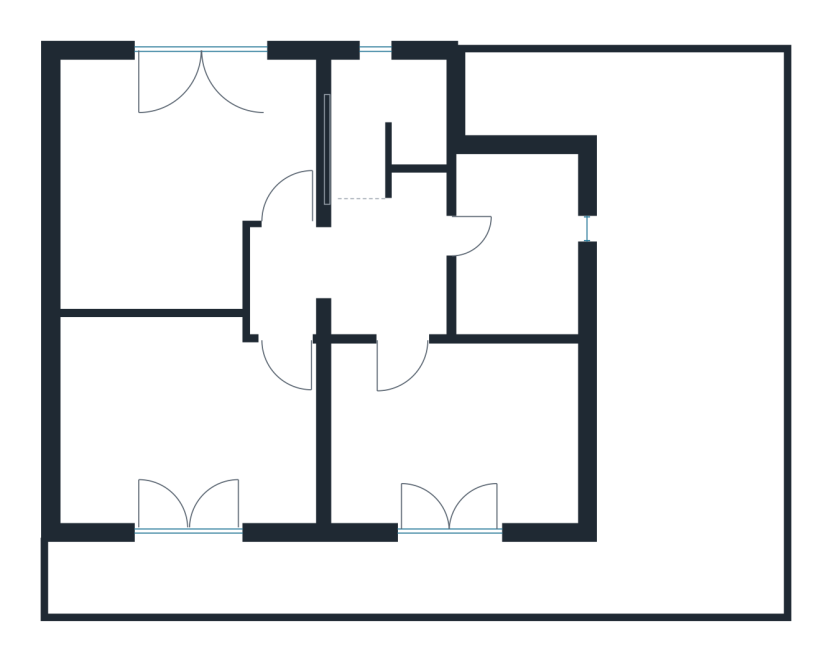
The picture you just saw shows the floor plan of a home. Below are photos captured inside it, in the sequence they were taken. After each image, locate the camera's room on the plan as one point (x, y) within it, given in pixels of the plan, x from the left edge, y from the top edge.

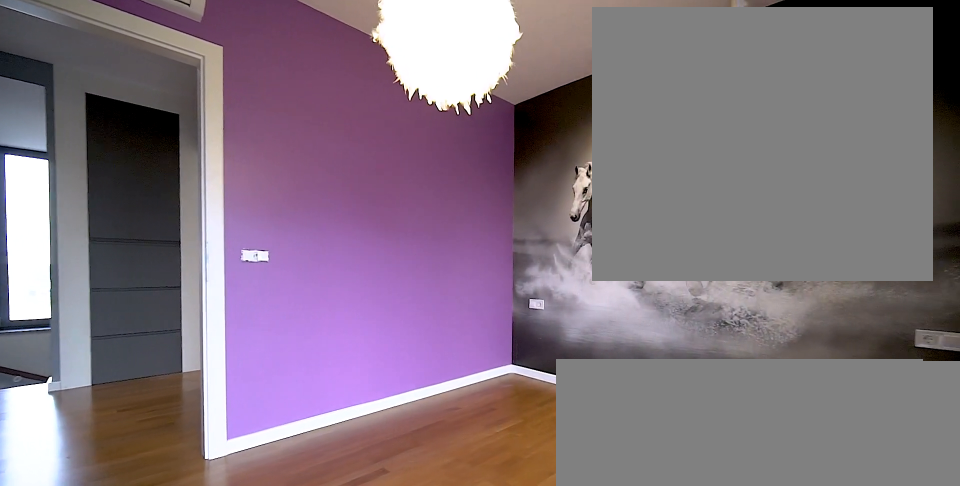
(451, 431)
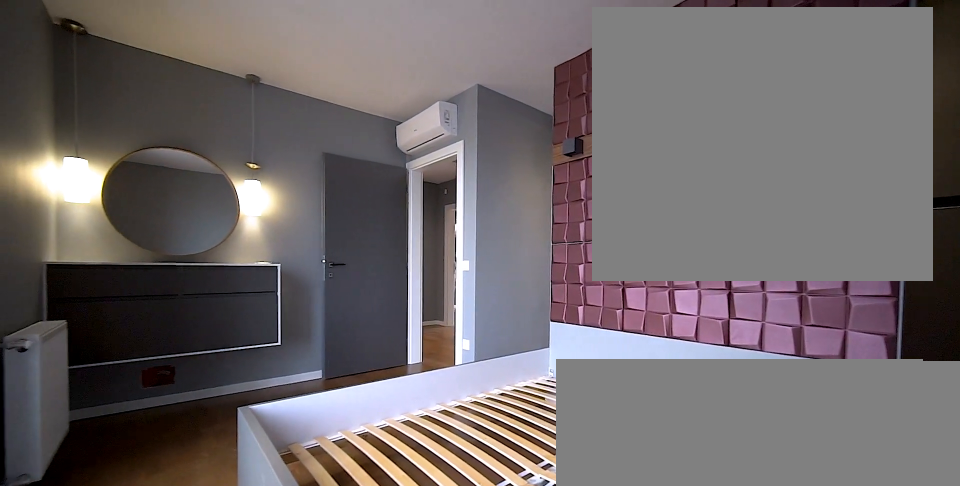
(186, 176)
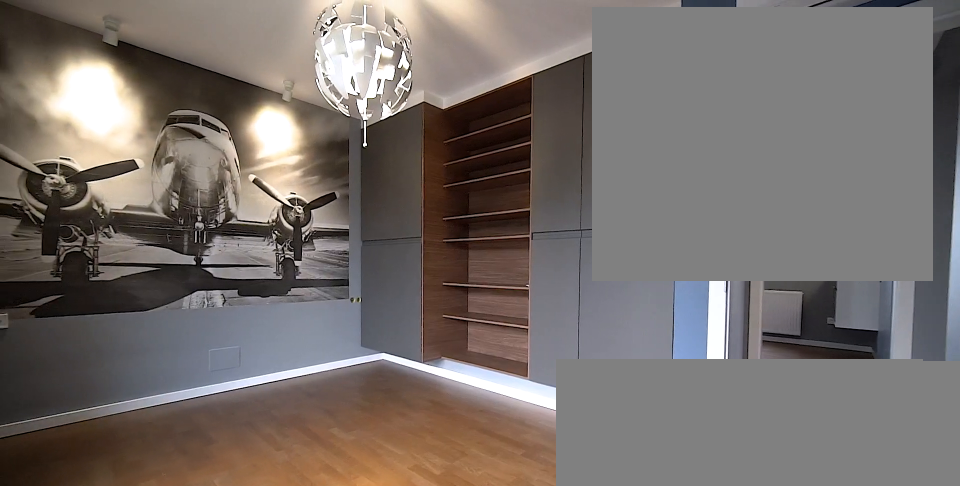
(200, 419)
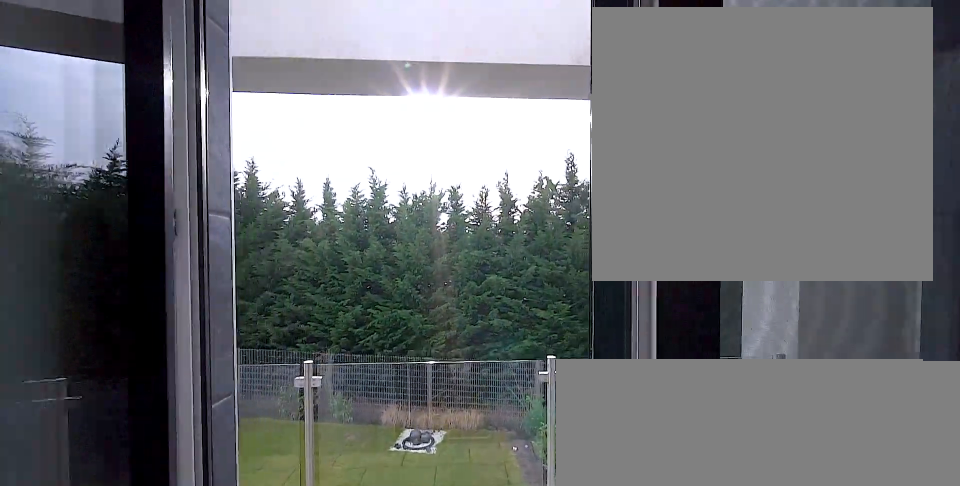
(200, 419)
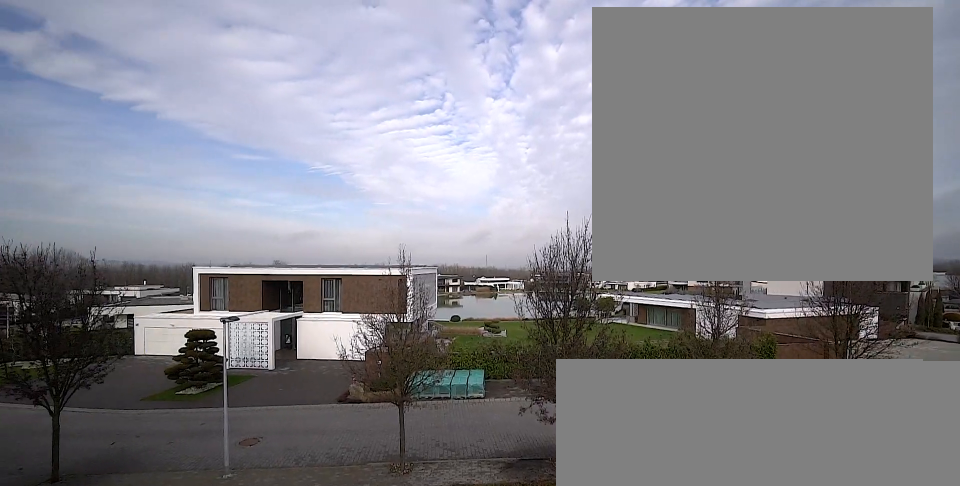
(695, 362)
